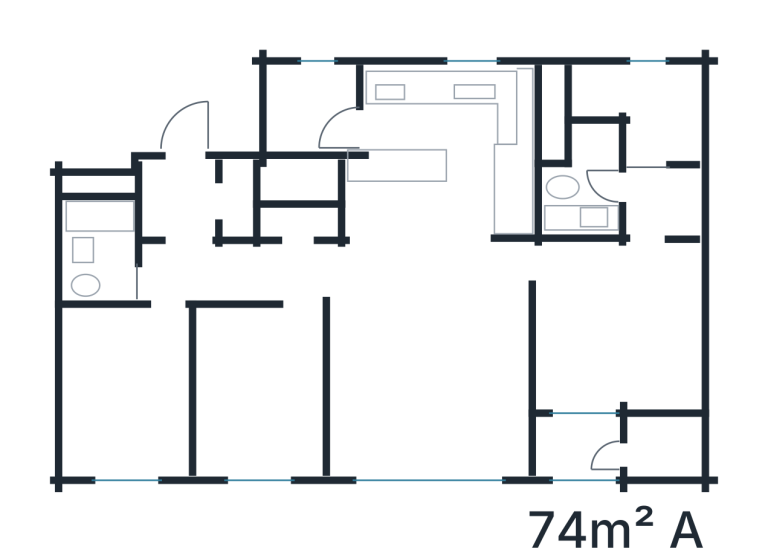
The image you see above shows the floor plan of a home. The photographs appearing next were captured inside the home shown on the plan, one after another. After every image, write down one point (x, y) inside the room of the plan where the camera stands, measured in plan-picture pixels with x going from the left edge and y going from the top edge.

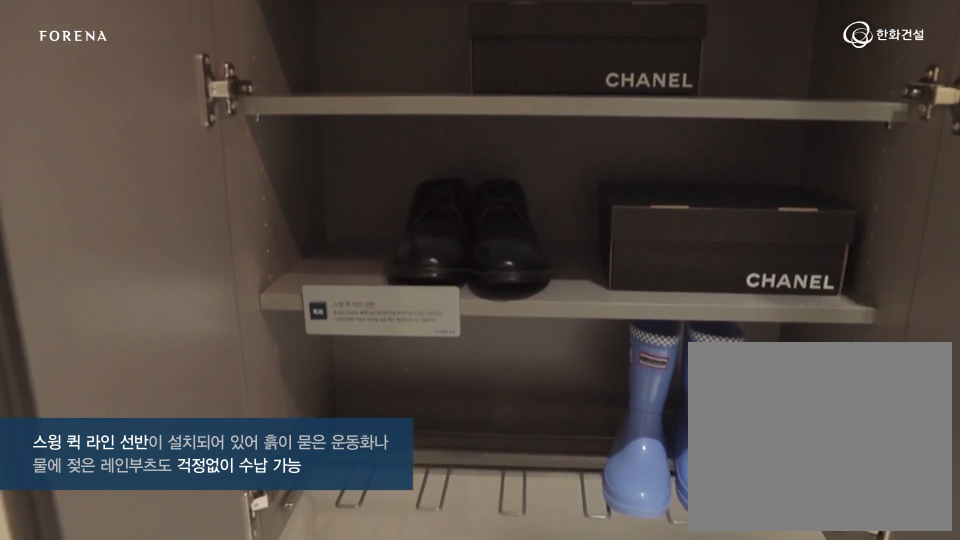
(188, 197)
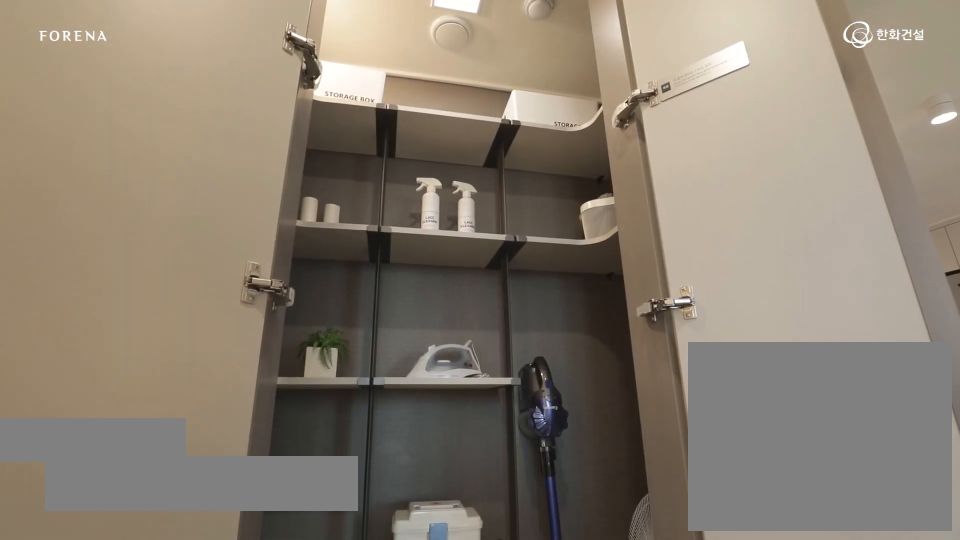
(273, 272)
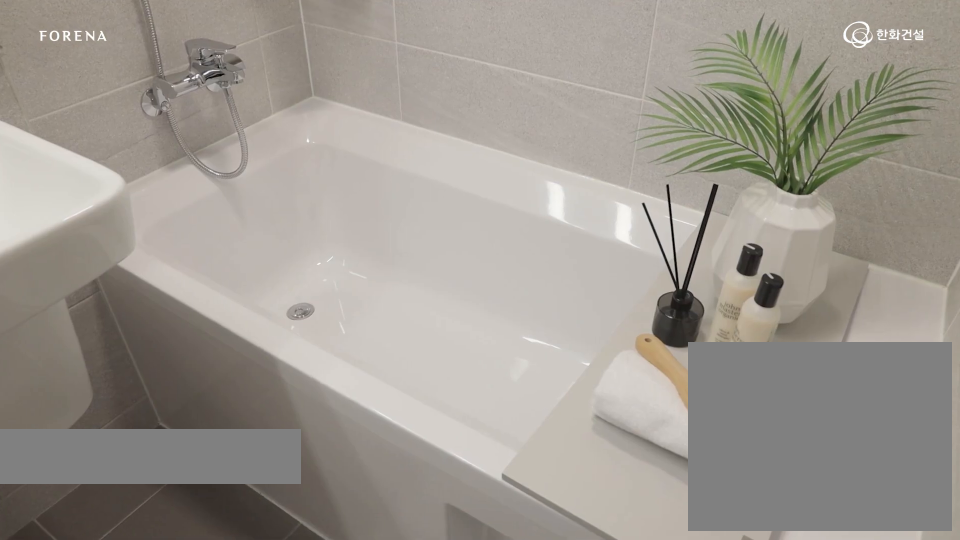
(129, 278)
